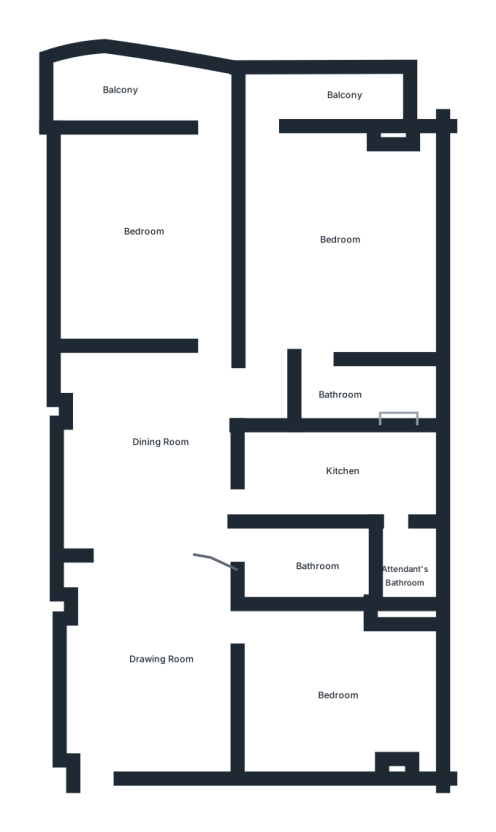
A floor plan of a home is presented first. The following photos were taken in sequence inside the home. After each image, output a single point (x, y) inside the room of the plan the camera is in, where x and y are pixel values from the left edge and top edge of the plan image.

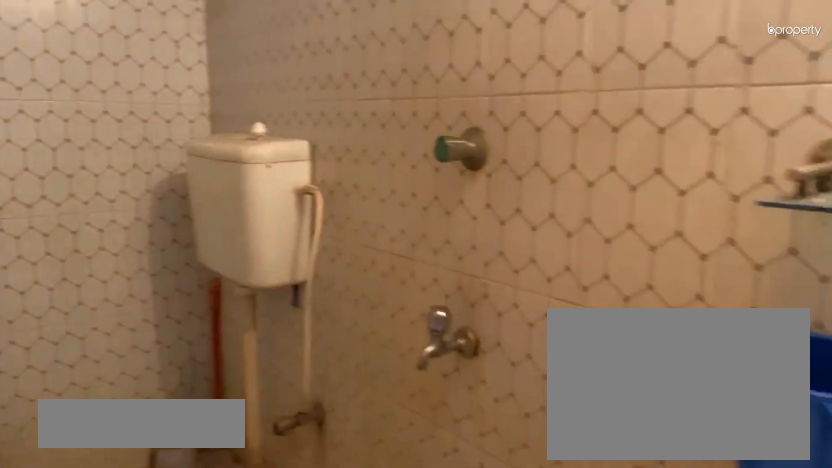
(312, 571)
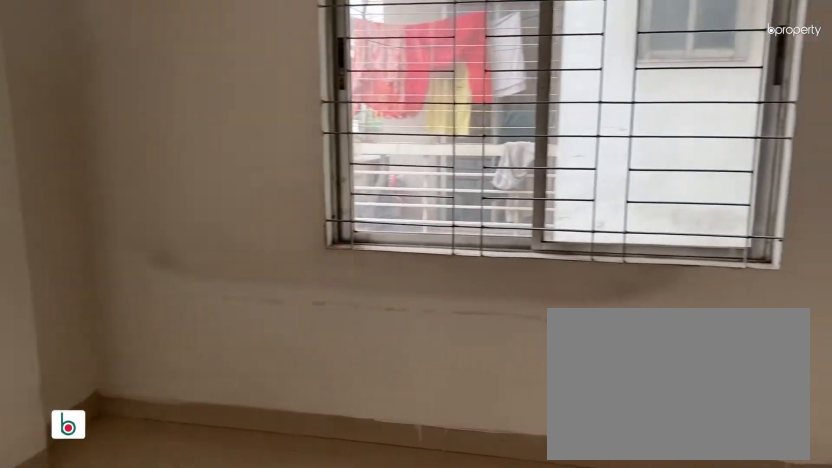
(328, 247)
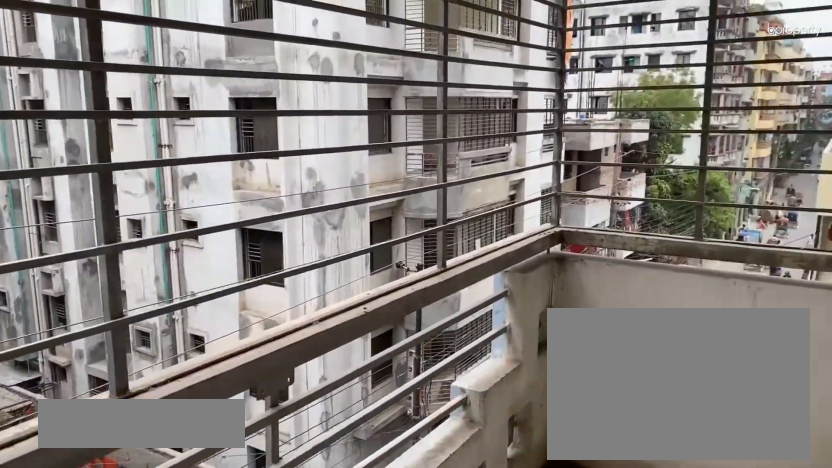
(340, 101)
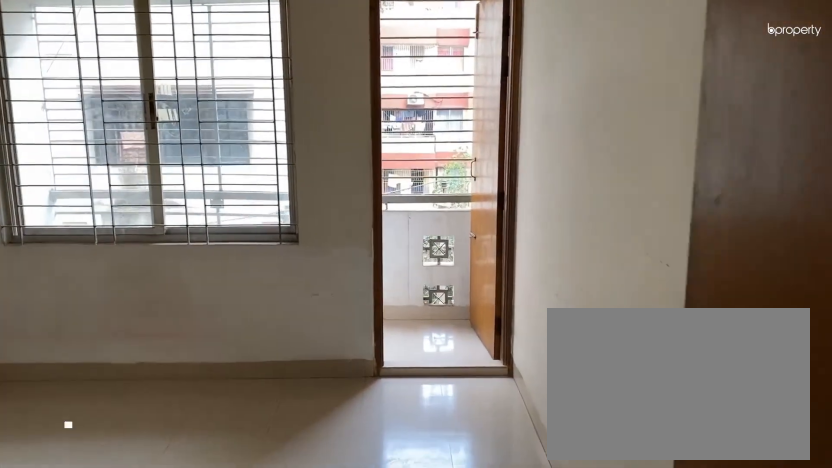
(147, 222)
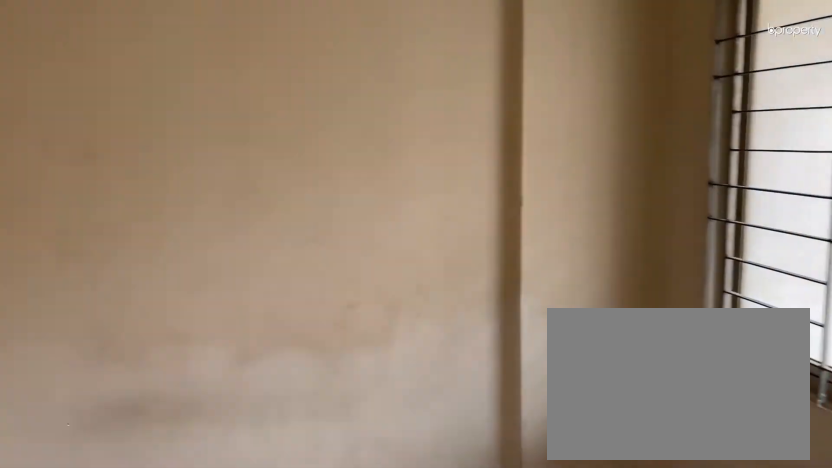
(147, 220)
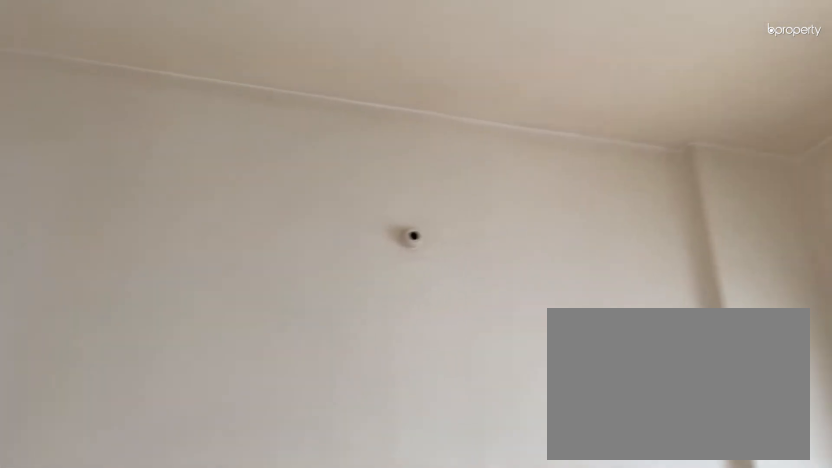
(147, 220)
